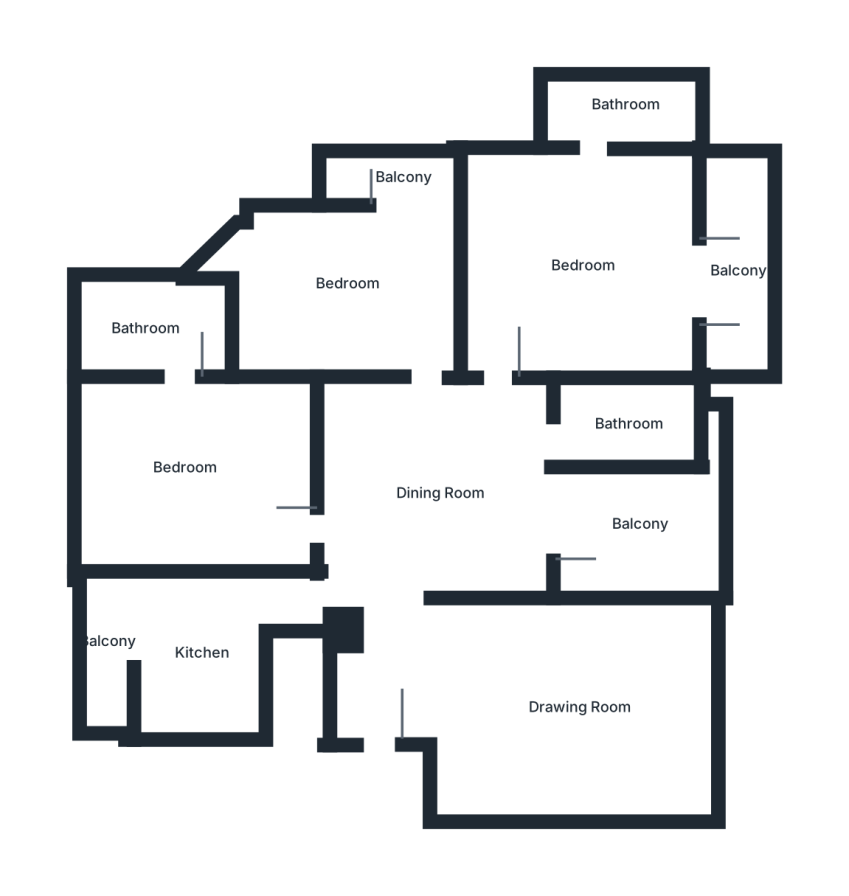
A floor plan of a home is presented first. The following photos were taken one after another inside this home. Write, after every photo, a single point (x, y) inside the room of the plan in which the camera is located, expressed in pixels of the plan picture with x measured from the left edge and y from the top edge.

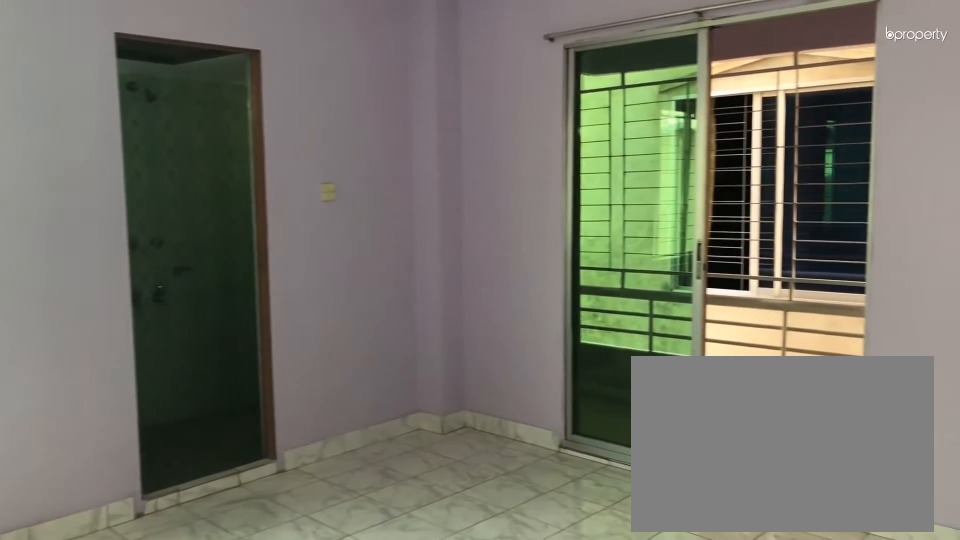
(576, 262)
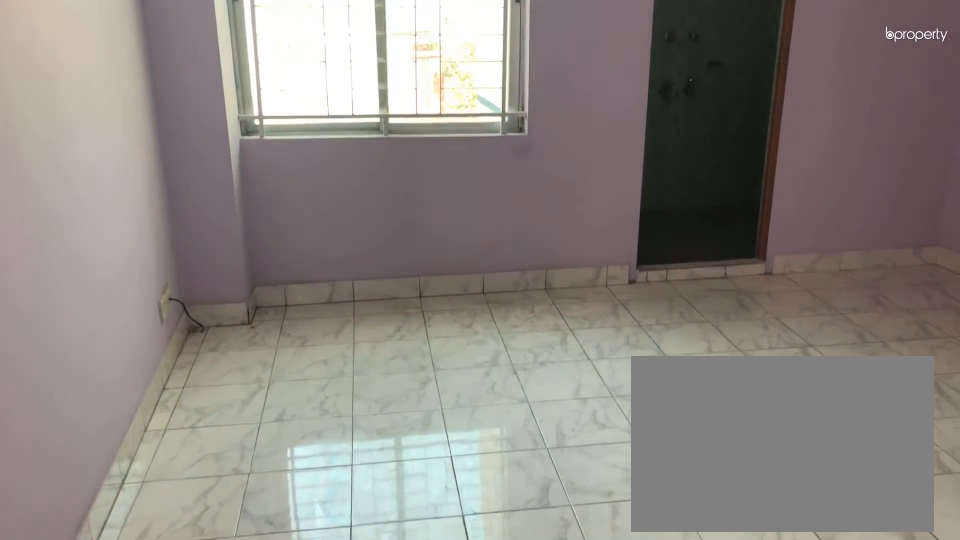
(576, 262)
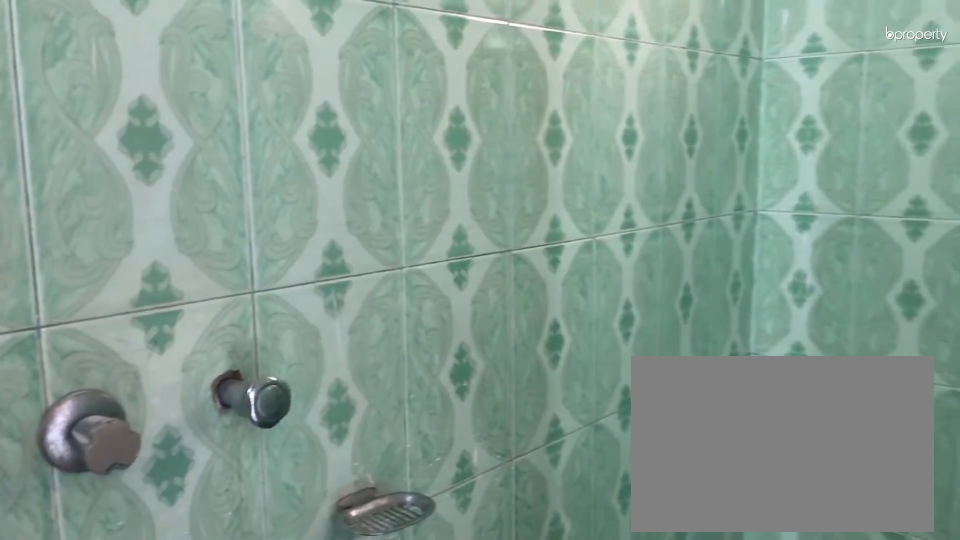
(623, 110)
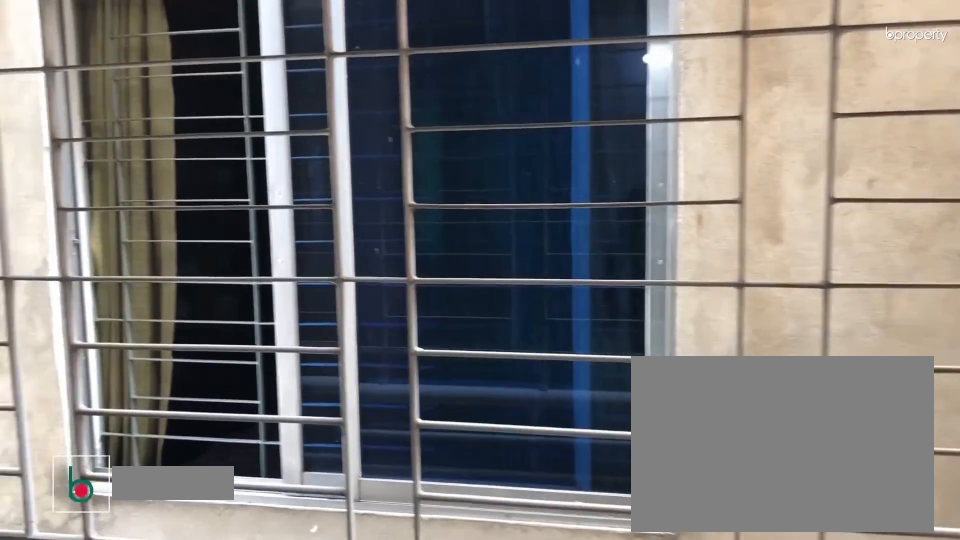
(746, 268)
